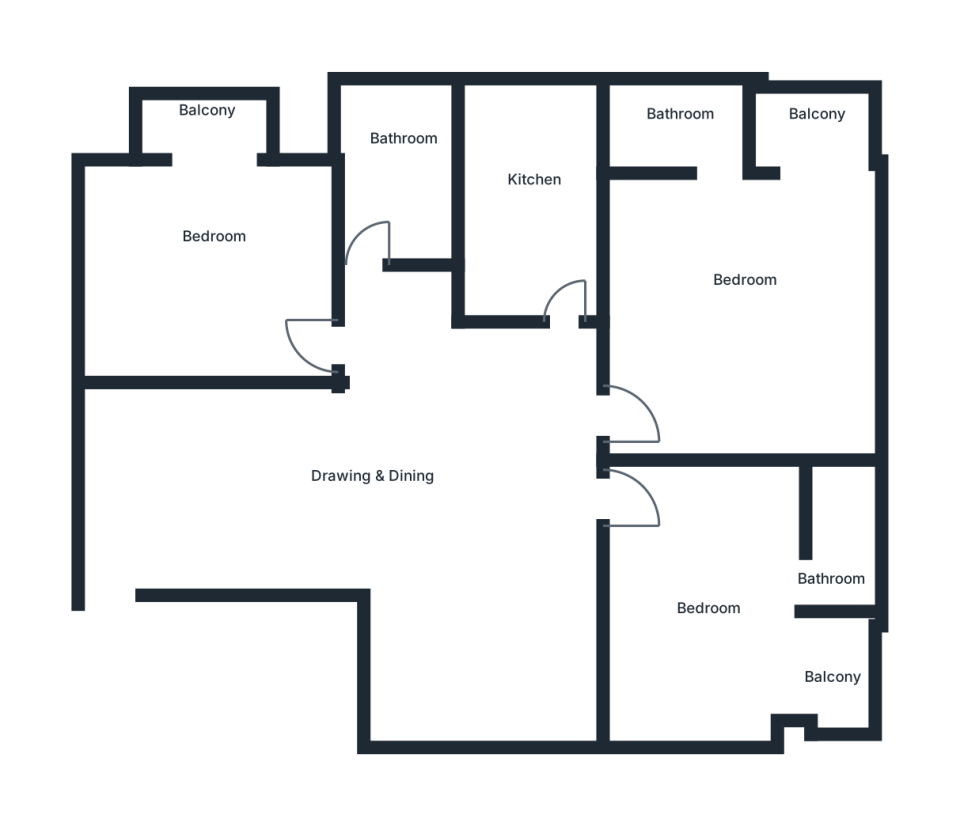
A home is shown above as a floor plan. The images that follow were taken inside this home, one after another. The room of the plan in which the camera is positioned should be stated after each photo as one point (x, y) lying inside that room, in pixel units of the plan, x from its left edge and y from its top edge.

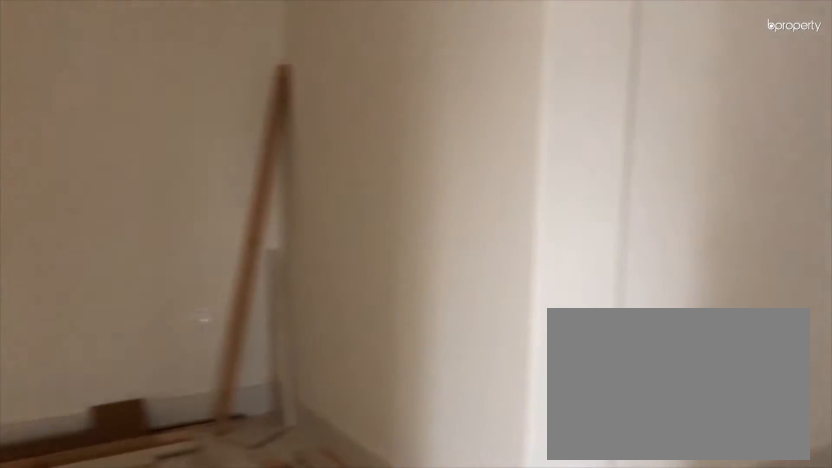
(429, 485)
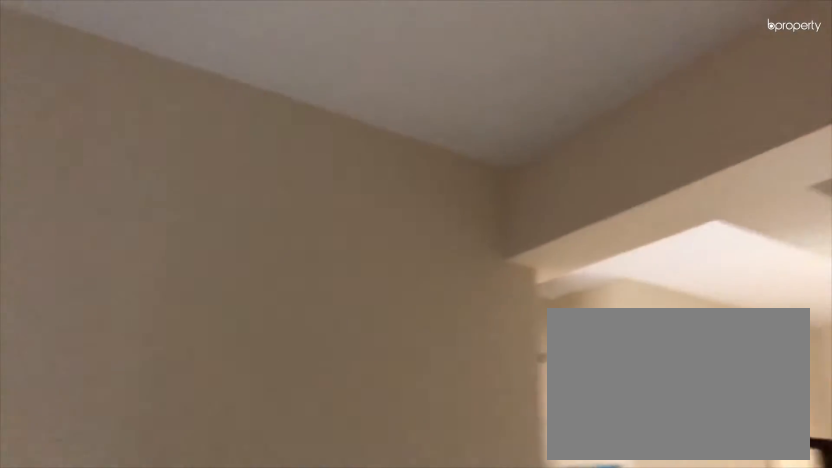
(425, 467)
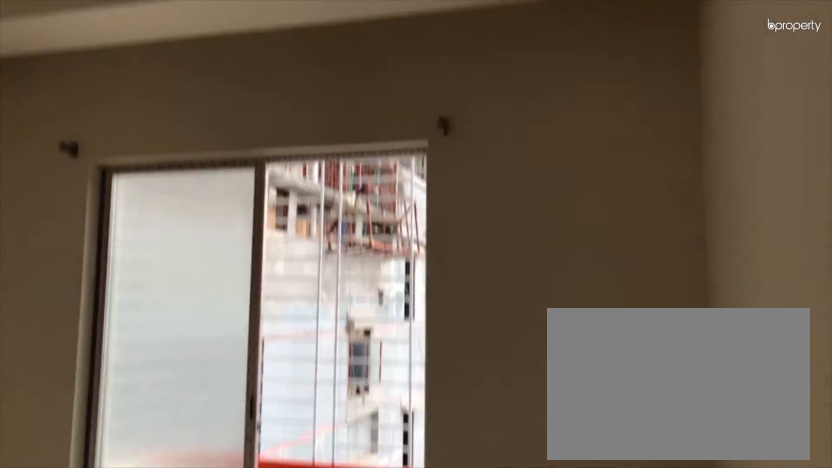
(198, 256)
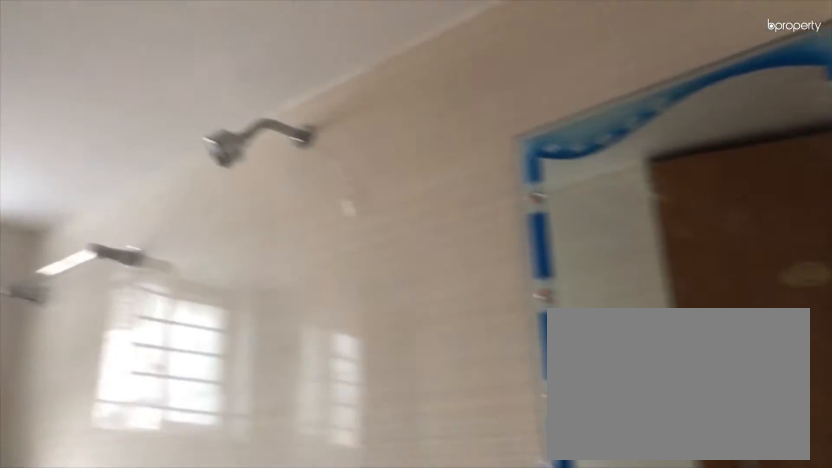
(392, 174)
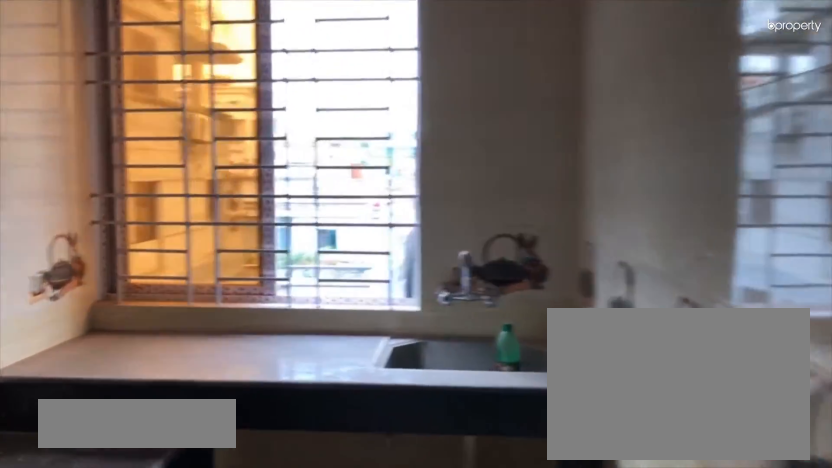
(537, 199)
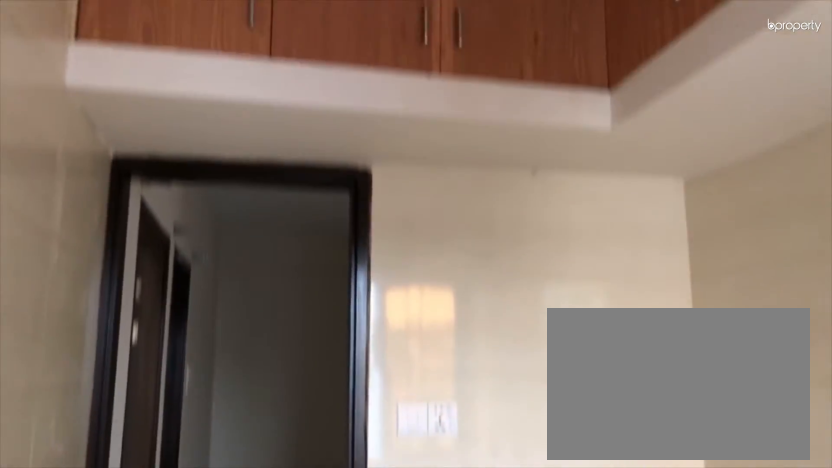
(537, 199)
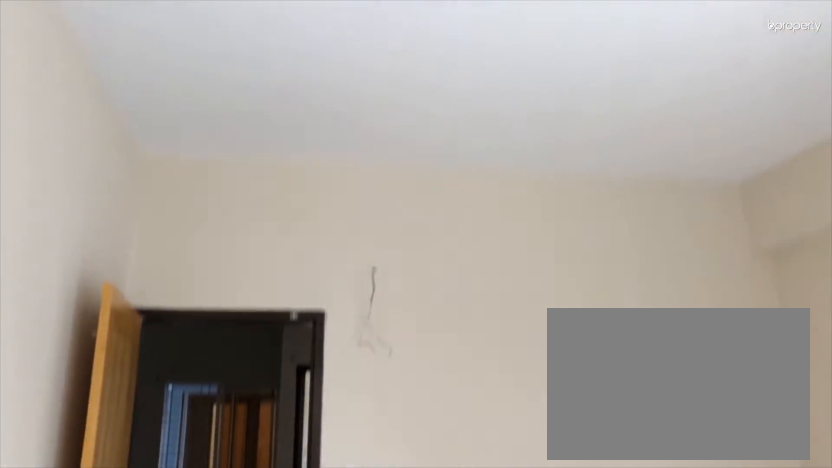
(734, 279)
